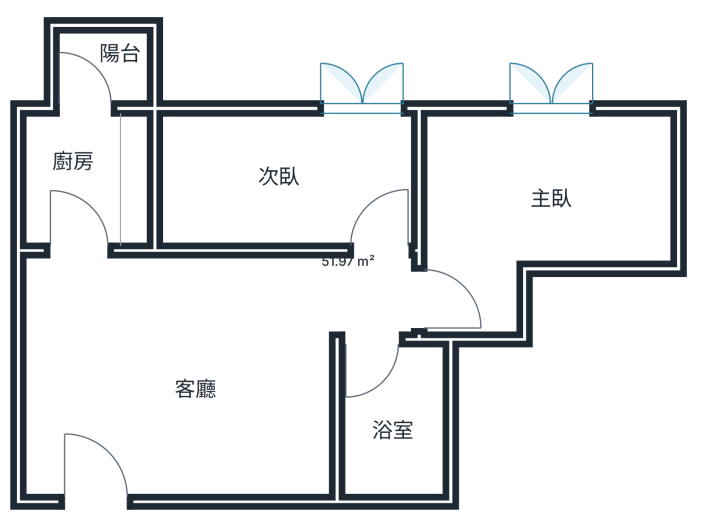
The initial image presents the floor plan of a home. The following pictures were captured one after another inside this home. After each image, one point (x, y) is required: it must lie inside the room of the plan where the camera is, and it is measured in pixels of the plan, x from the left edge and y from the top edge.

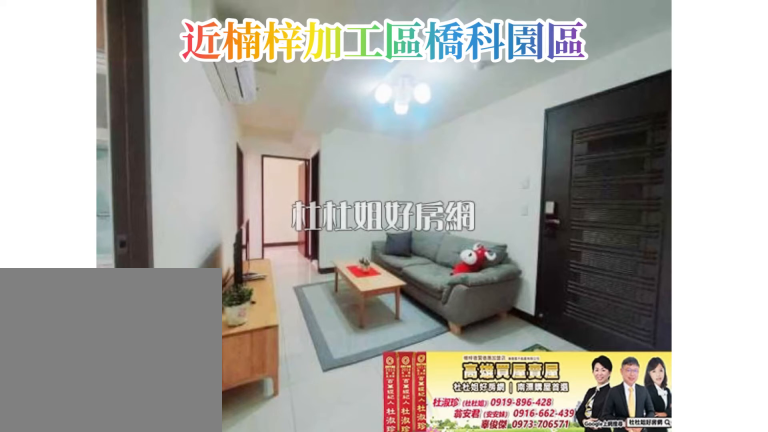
(189, 316)
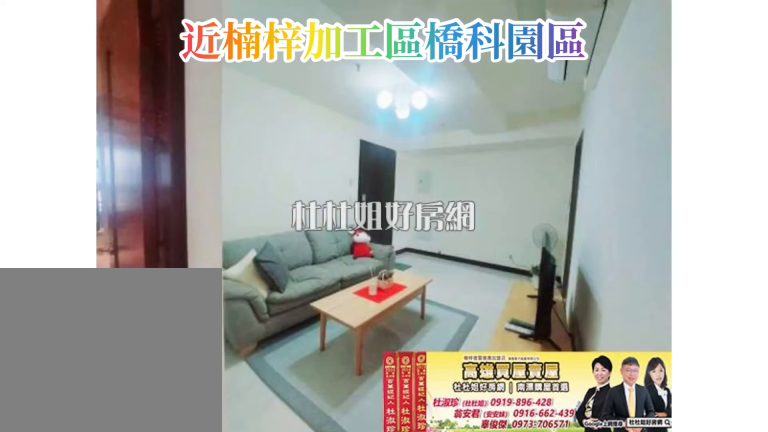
(189, 315)
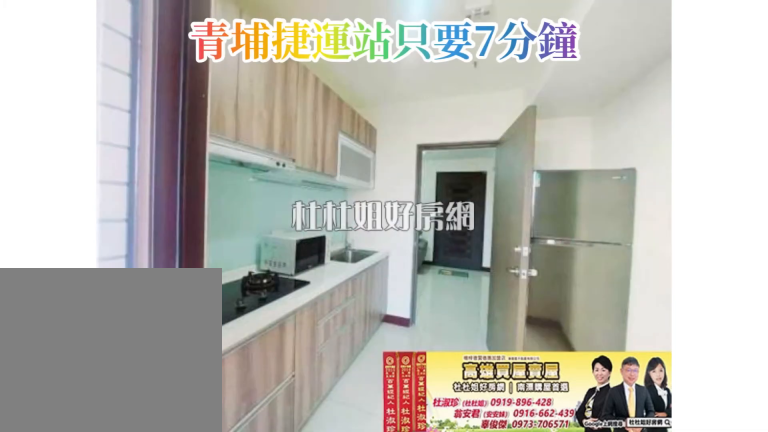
(52, 200)
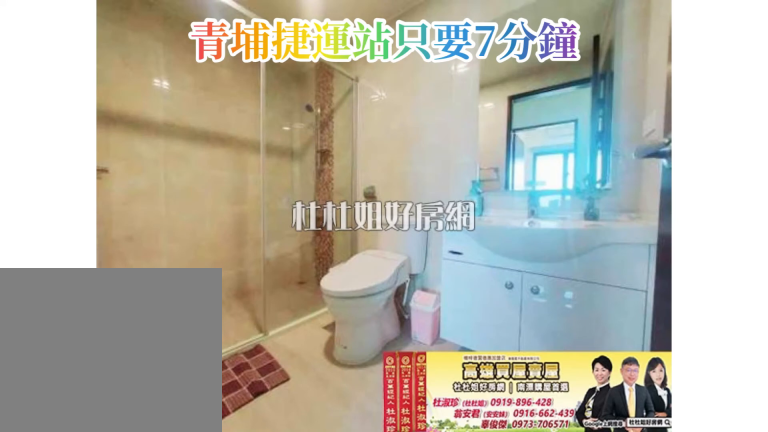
(402, 474)
